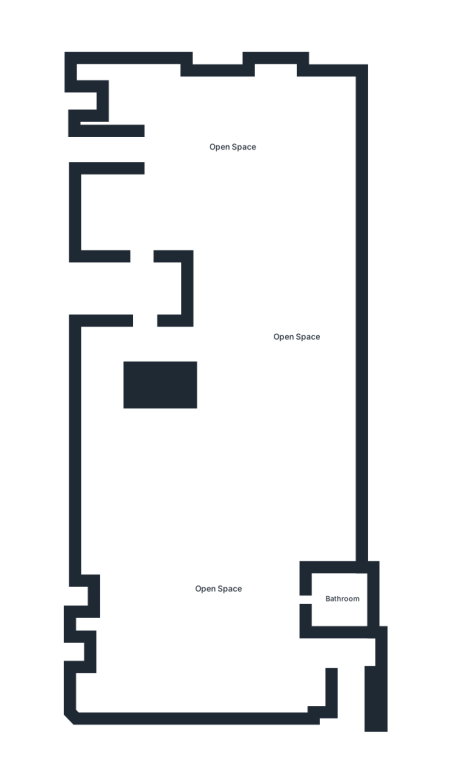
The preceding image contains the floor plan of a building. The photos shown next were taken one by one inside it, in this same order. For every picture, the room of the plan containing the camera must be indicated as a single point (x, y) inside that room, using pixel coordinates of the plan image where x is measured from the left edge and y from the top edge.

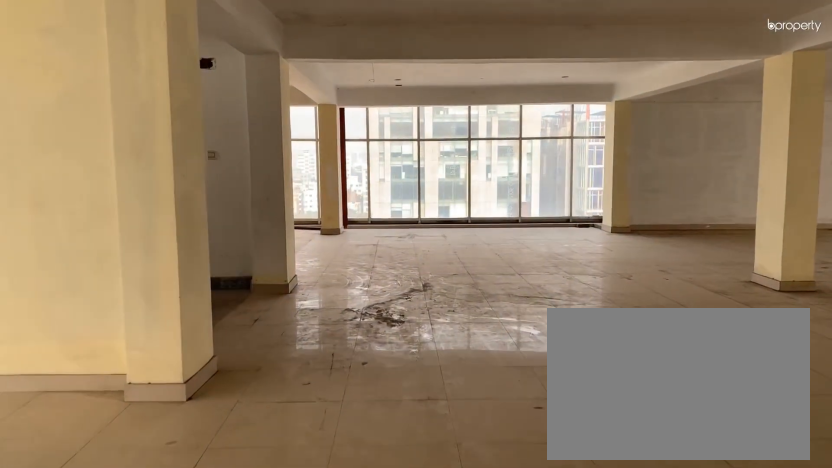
(234, 147)
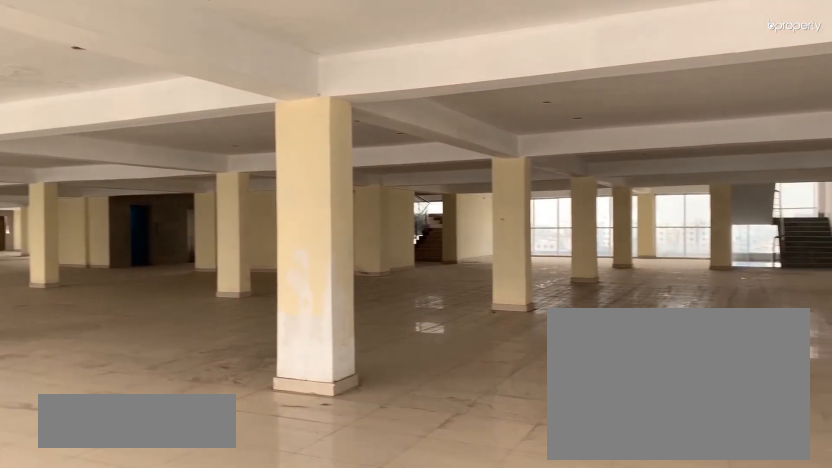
(234, 147)
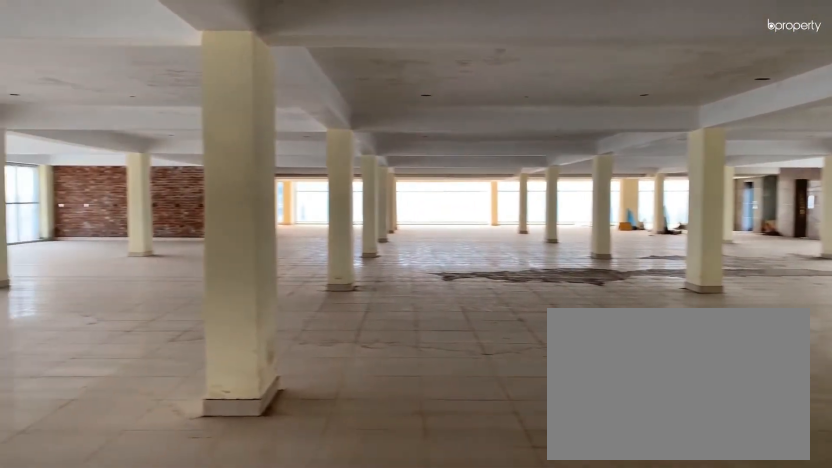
(294, 338)
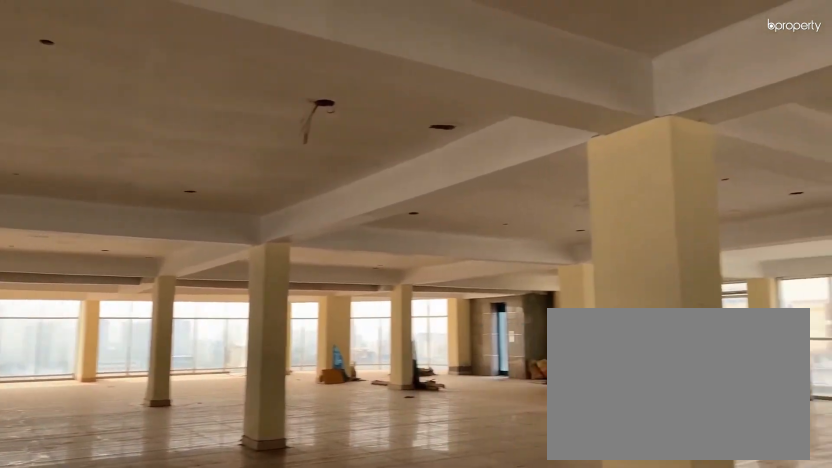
(295, 337)
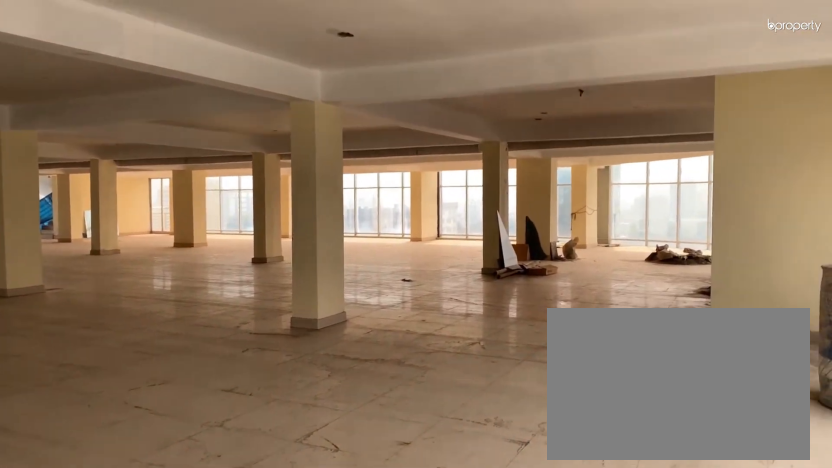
(217, 589)
